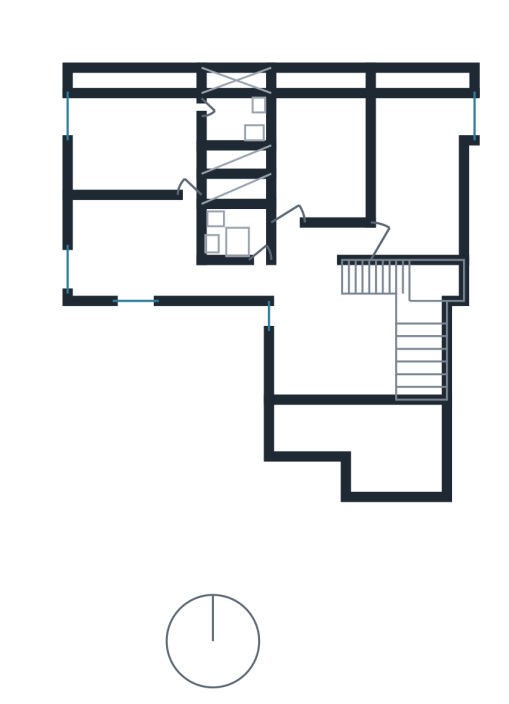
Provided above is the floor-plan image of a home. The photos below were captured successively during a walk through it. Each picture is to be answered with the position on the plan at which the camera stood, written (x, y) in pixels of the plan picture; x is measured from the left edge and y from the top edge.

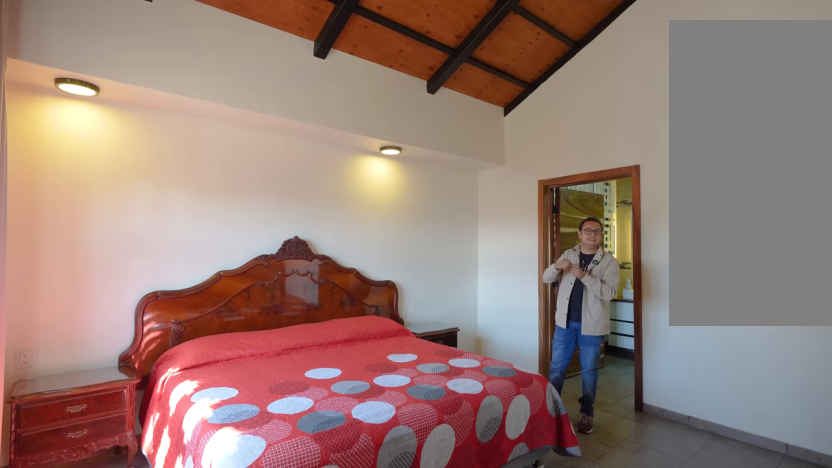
(138, 173)
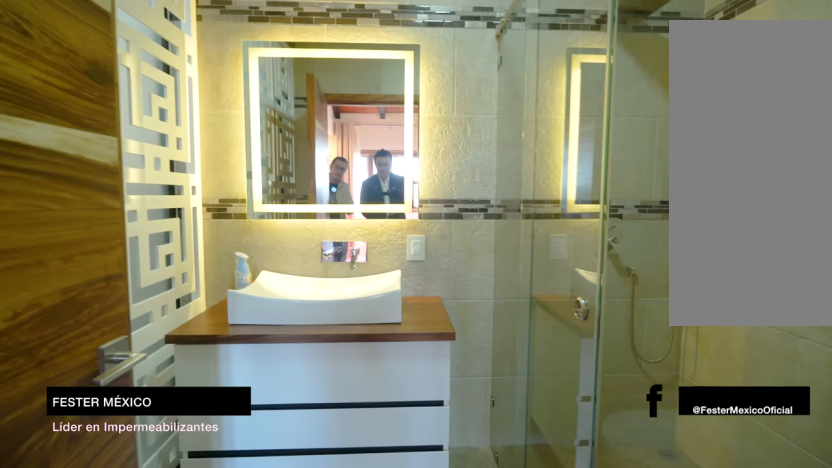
(181, 114)
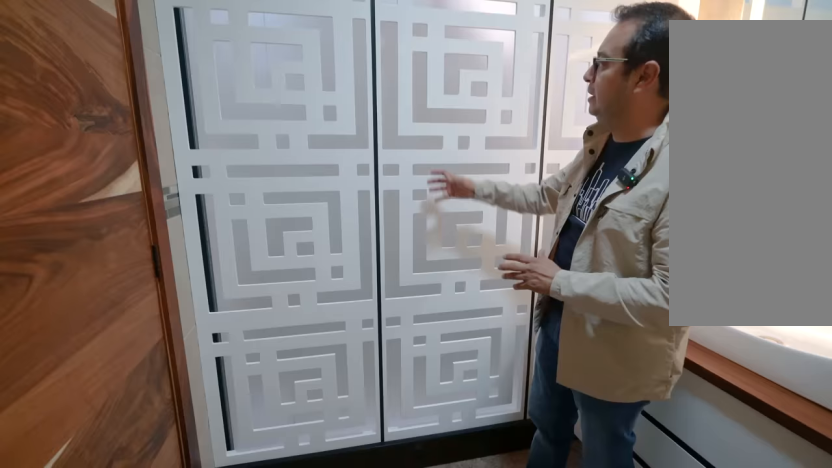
(237, 115)
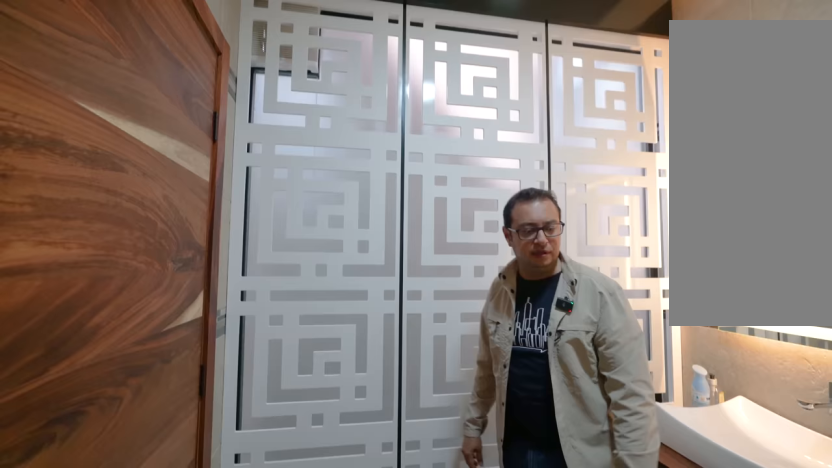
(237, 115)
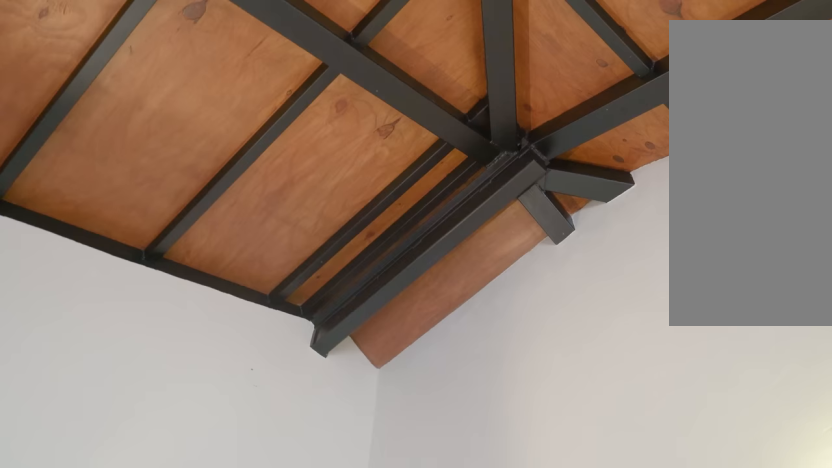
(187, 115)
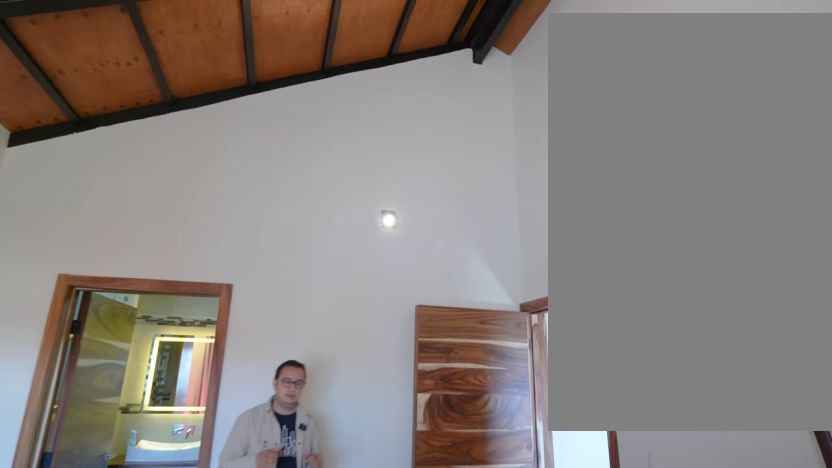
(177, 131)
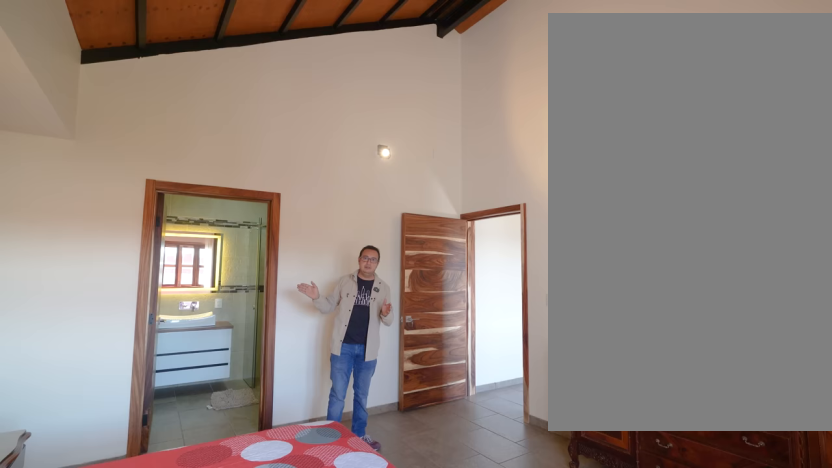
(147, 120)
